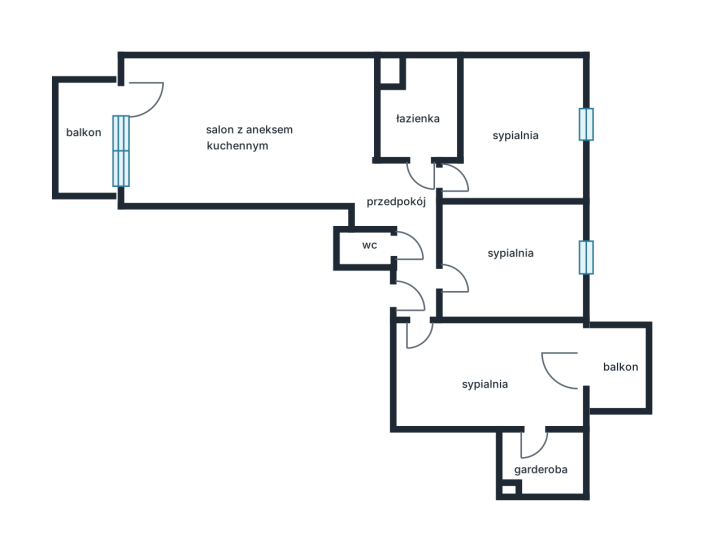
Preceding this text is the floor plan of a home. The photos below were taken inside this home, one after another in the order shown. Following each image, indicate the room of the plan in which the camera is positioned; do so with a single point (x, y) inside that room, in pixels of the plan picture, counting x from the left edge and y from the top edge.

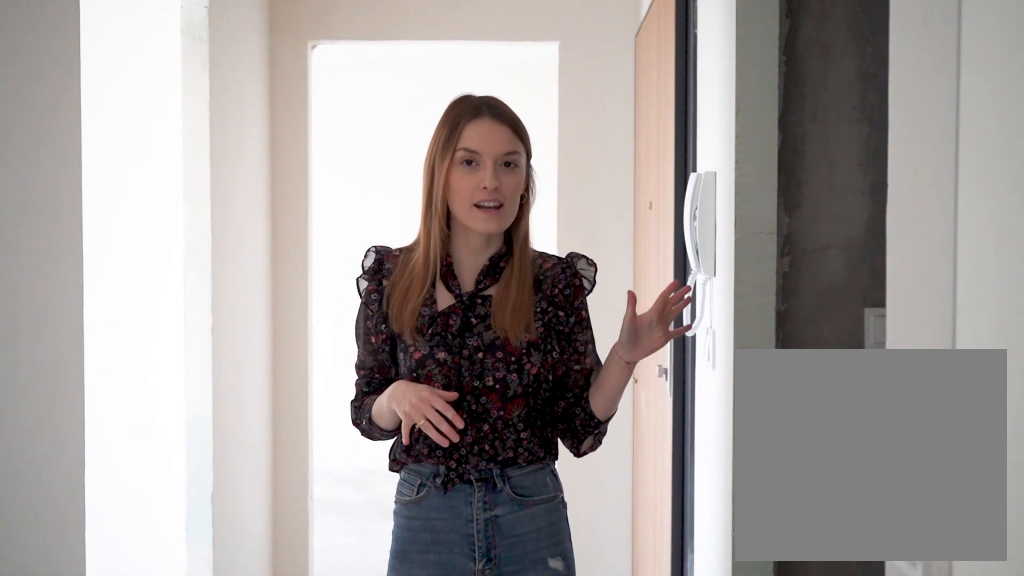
(408, 229)
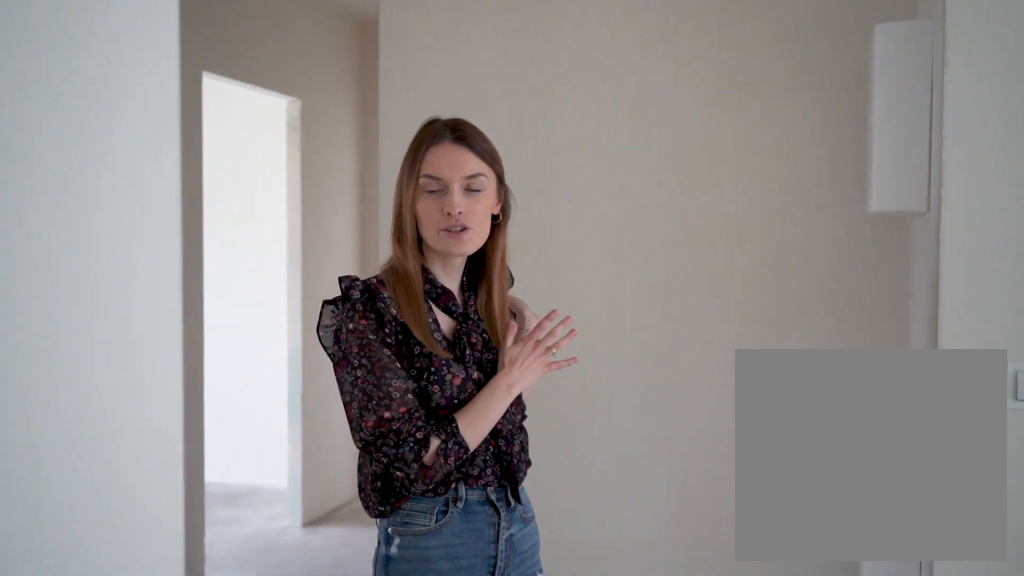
(408, 230)
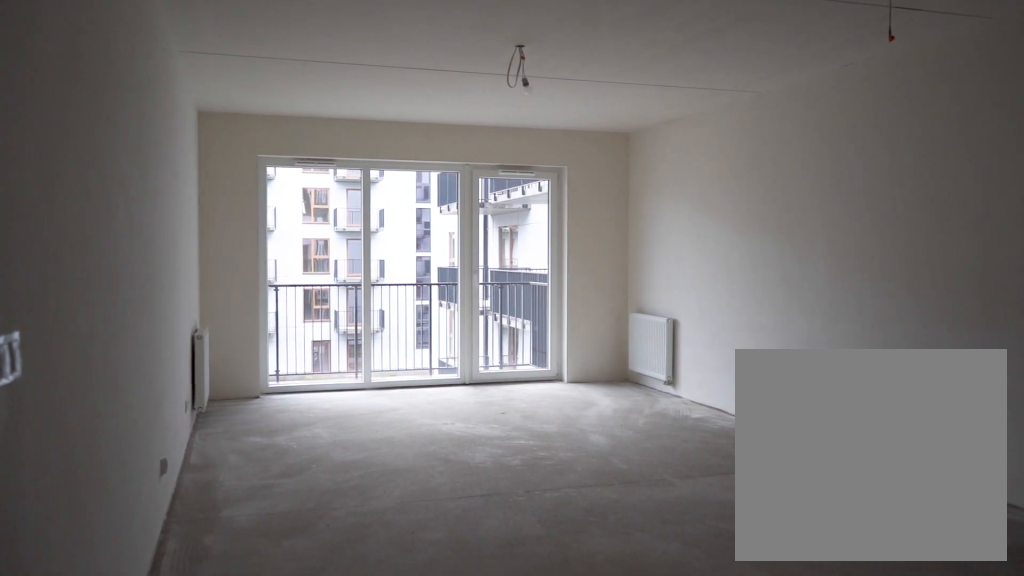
(249, 130)
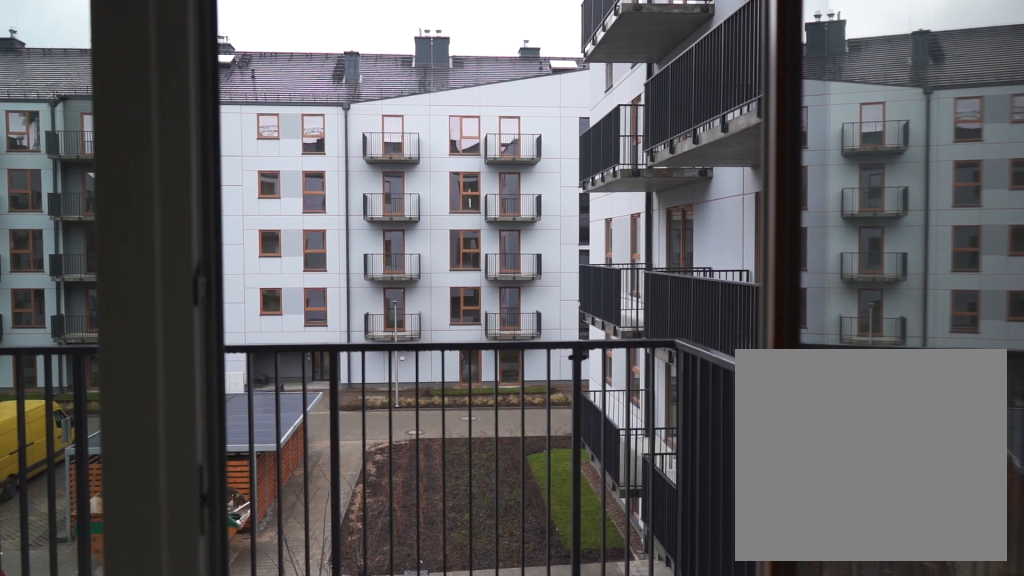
(87, 137)
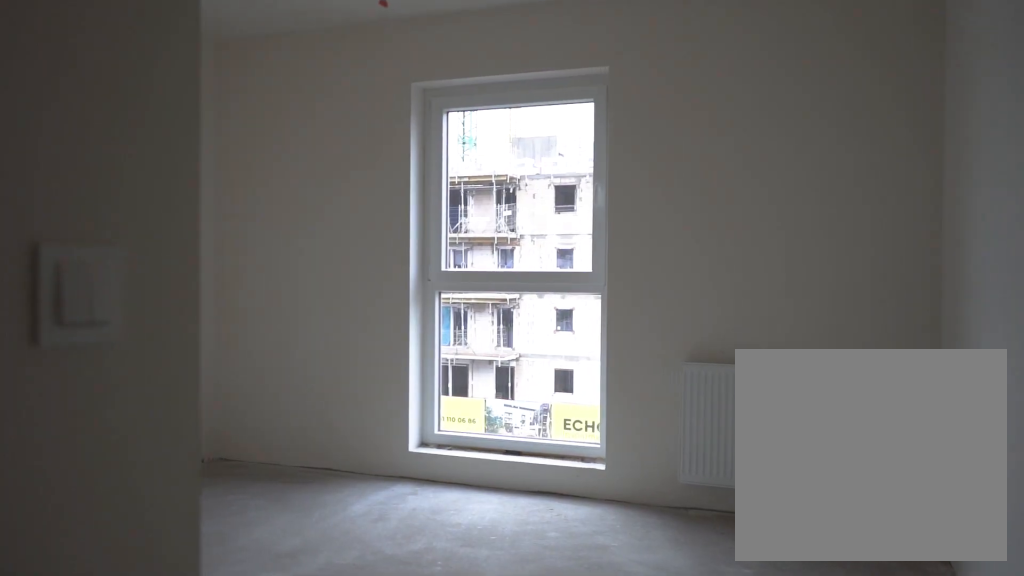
(519, 130)
